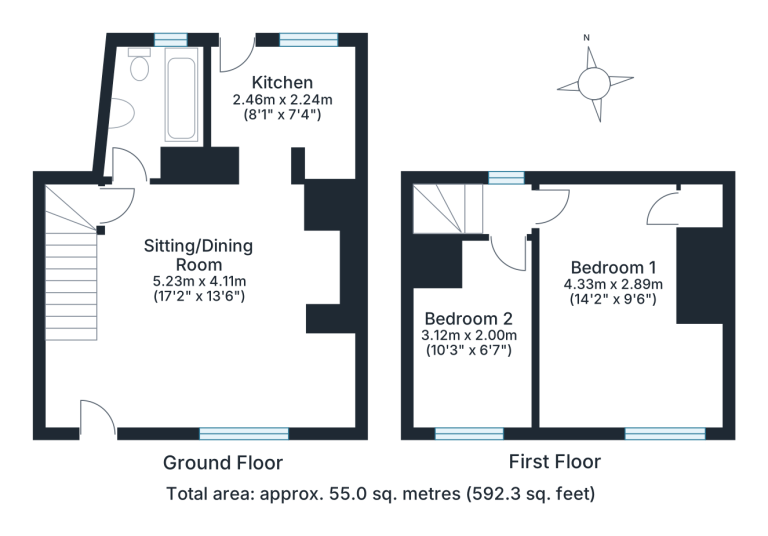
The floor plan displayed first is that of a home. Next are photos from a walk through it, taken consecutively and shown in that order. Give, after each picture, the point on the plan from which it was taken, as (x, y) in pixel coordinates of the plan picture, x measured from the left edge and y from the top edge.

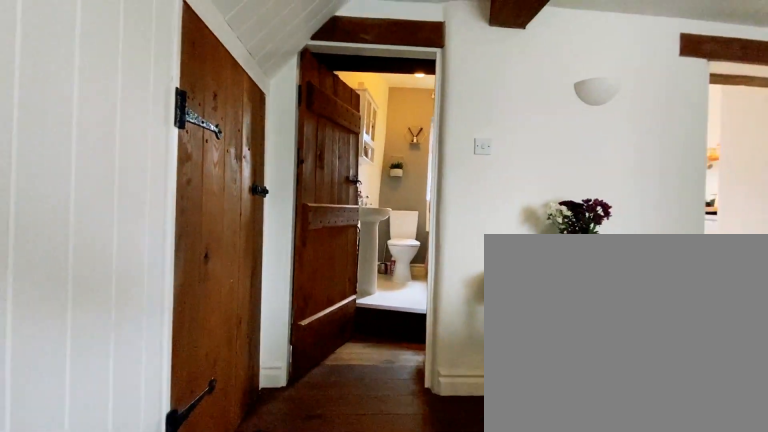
(138, 254)
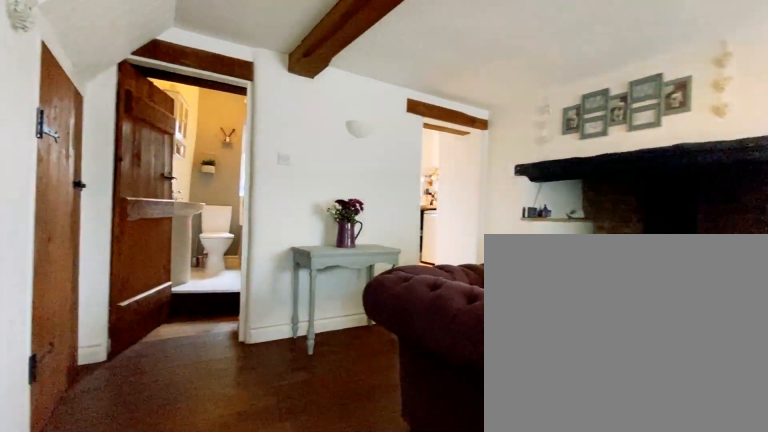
(139, 298)
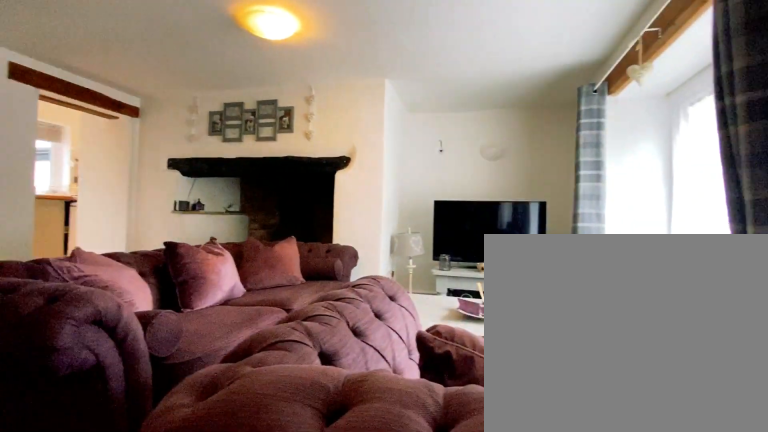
(143, 341)
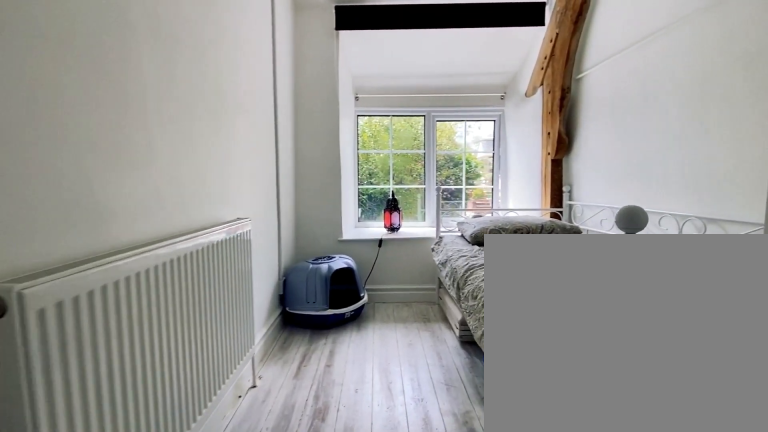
(486, 318)
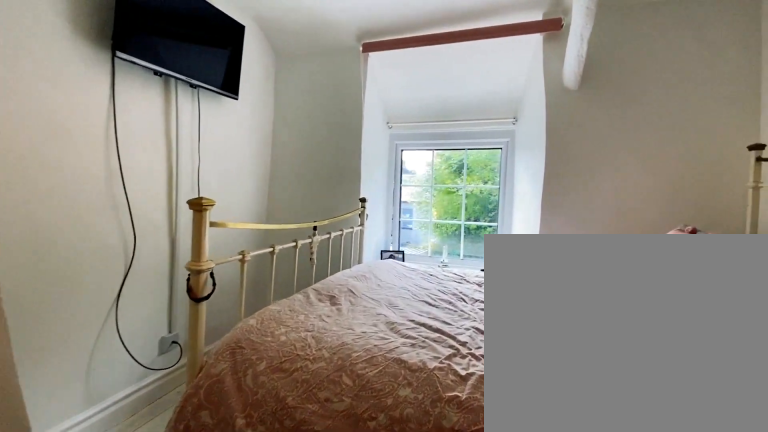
(614, 334)
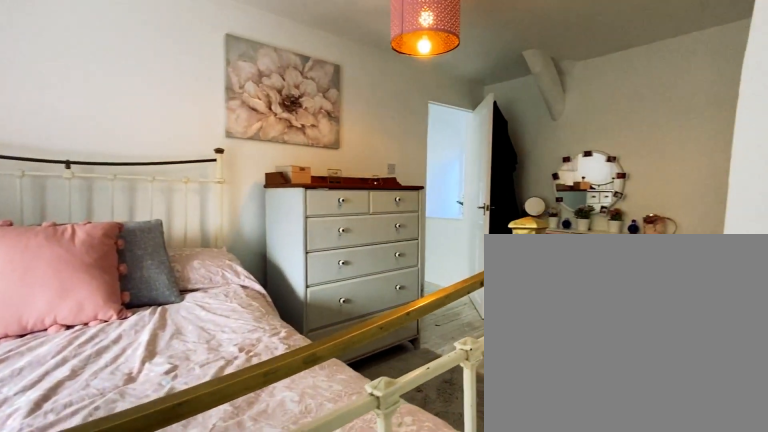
(615, 334)
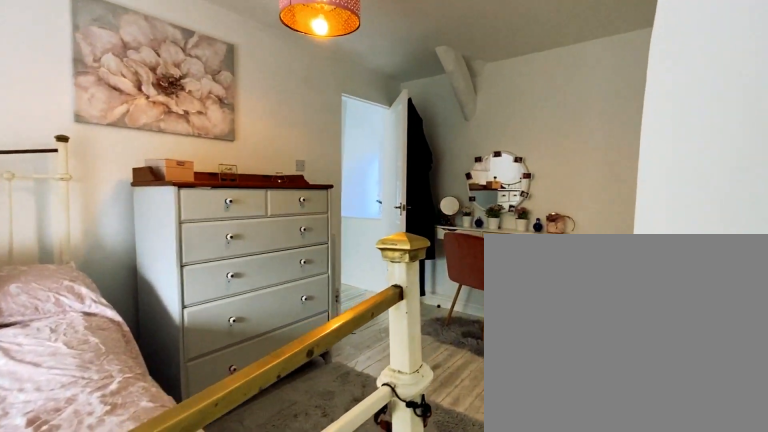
(615, 334)
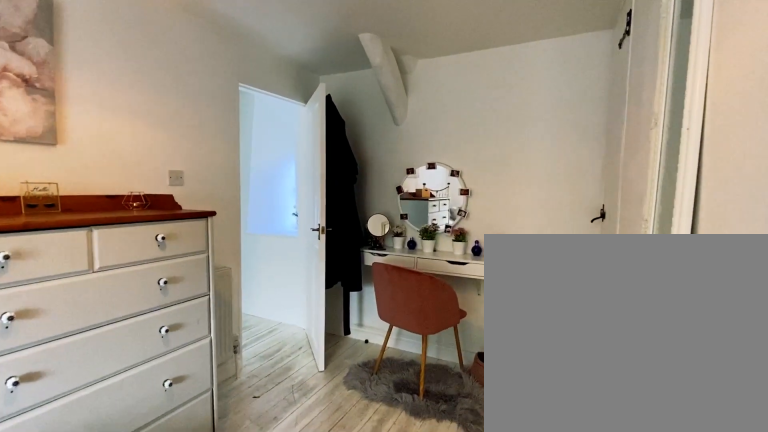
(615, 334)
